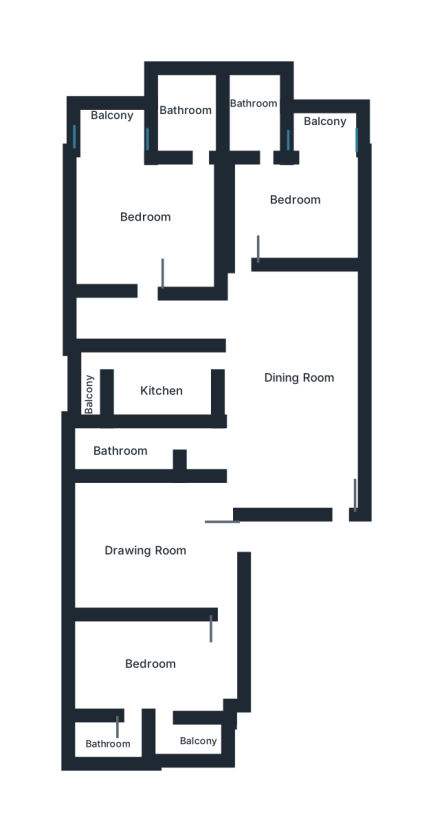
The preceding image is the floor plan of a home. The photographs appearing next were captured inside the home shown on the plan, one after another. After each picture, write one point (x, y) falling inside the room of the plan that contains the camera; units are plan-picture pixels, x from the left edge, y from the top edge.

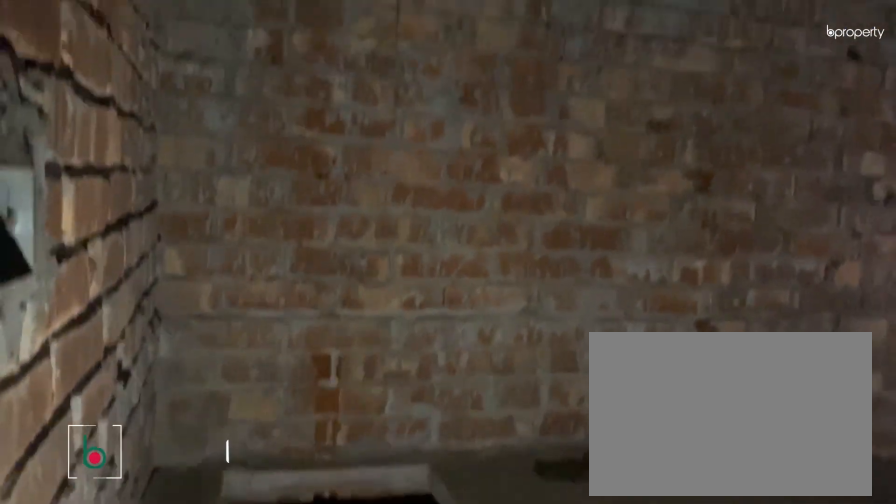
(167, 388)
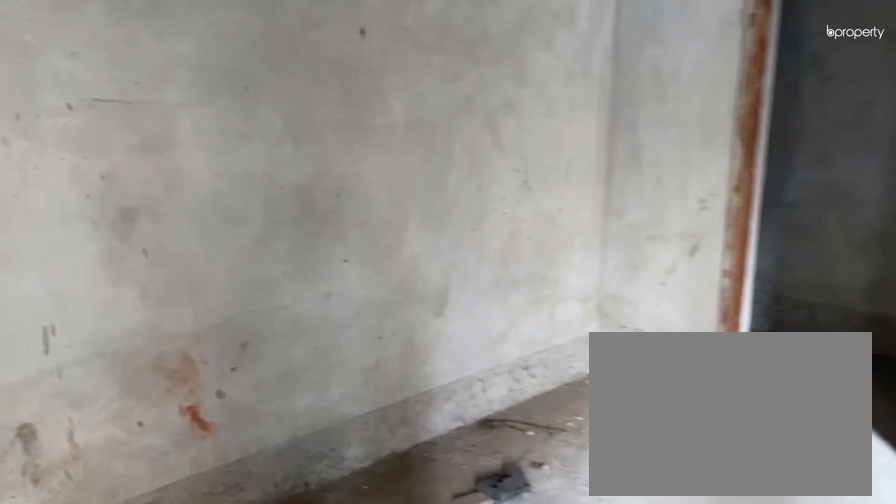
(140, 223)
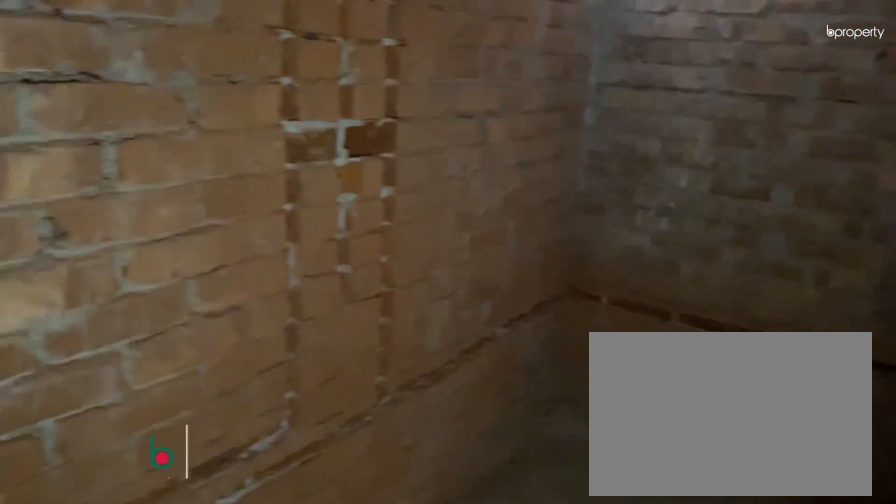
(182, 109)
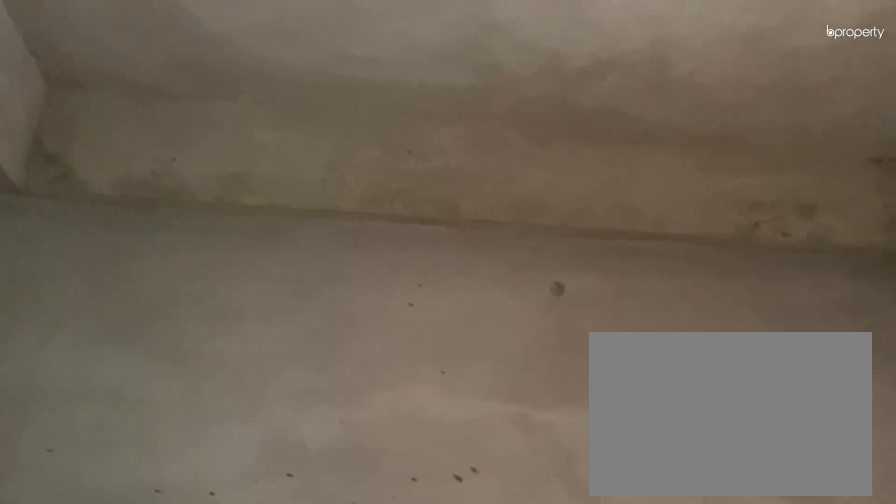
(303, 203)
